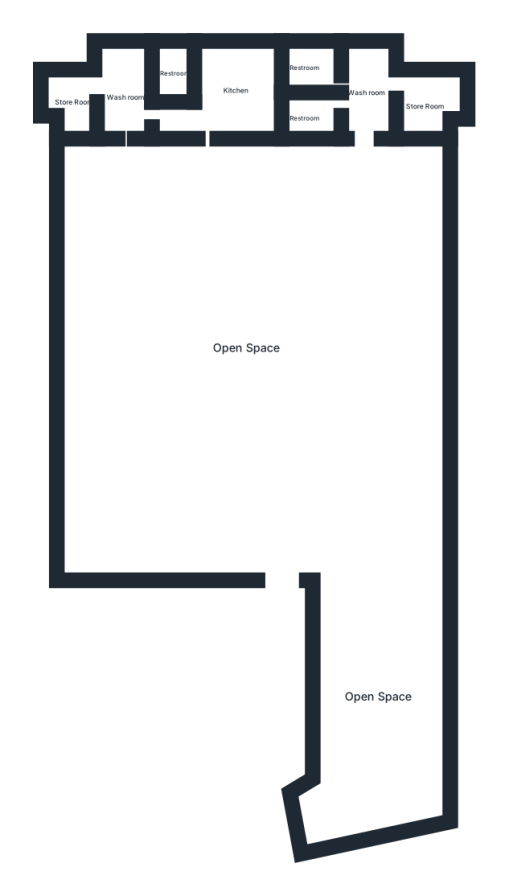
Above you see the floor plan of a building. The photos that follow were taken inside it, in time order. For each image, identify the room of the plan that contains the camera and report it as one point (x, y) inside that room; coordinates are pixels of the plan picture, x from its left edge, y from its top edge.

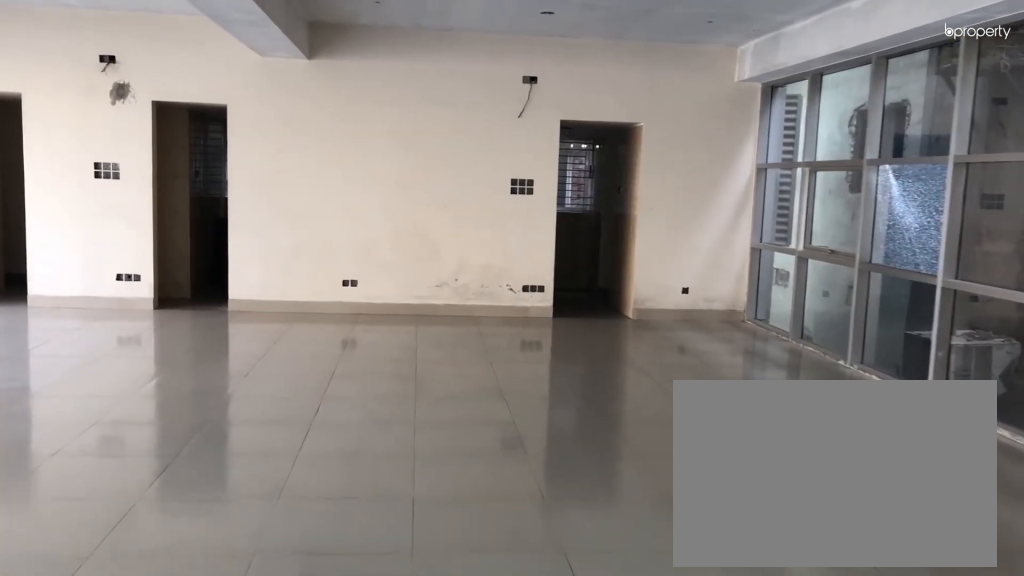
(243, 346)
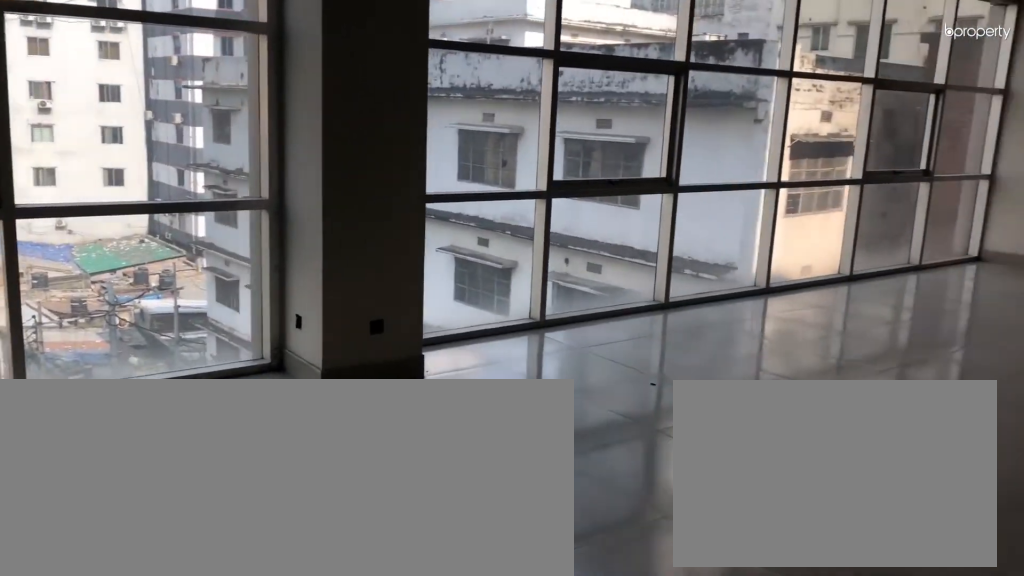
(243, 347)
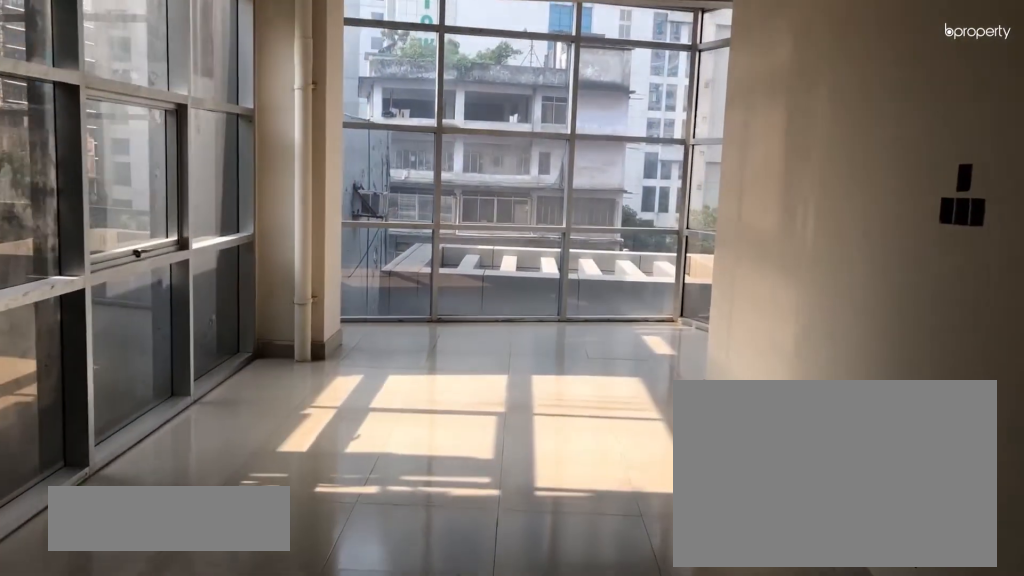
(381, 705)
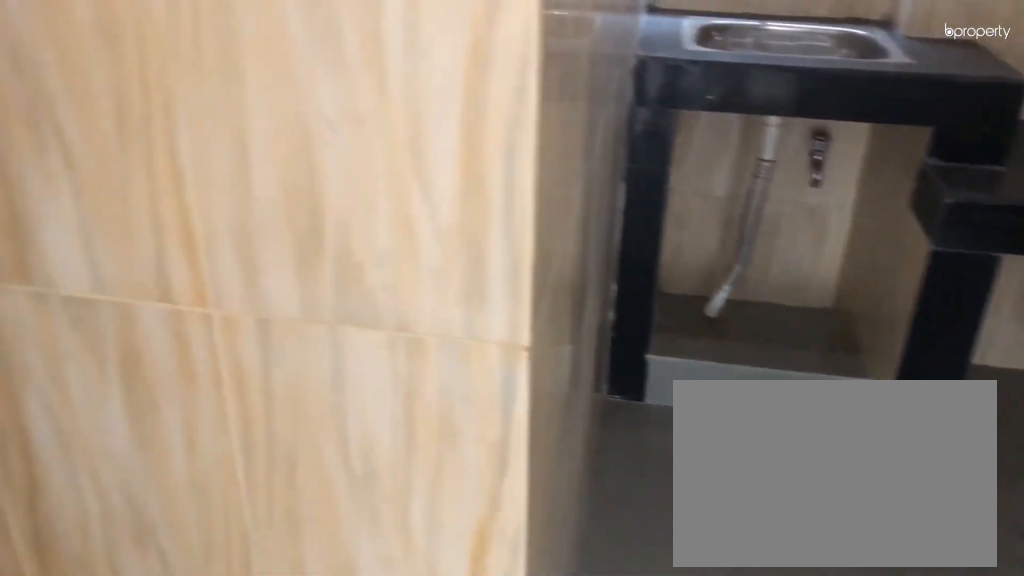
(238, 89)
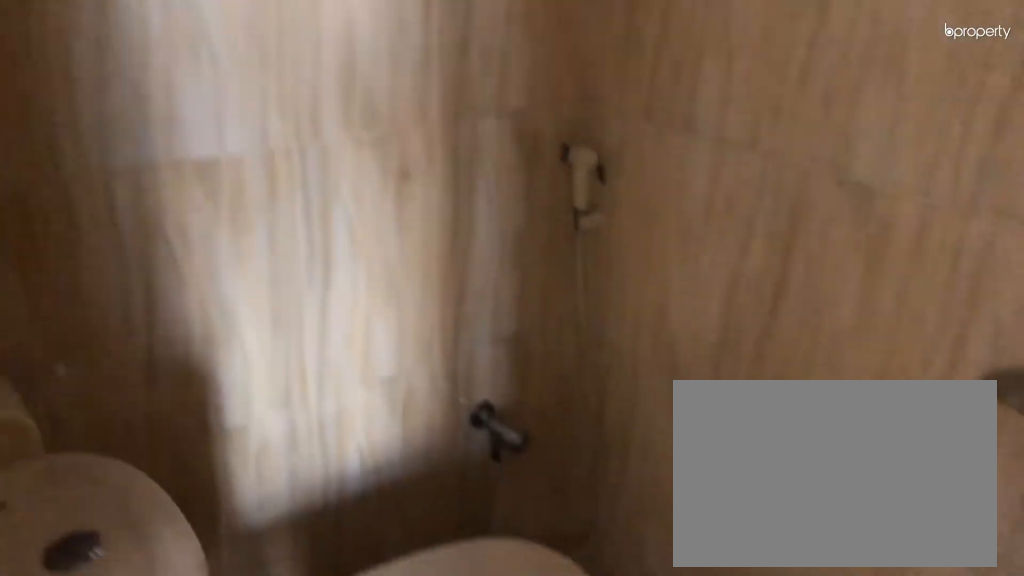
(176, 75)
